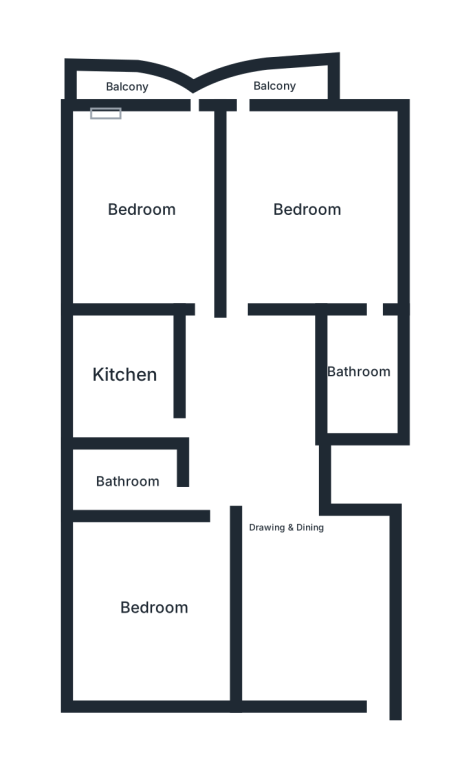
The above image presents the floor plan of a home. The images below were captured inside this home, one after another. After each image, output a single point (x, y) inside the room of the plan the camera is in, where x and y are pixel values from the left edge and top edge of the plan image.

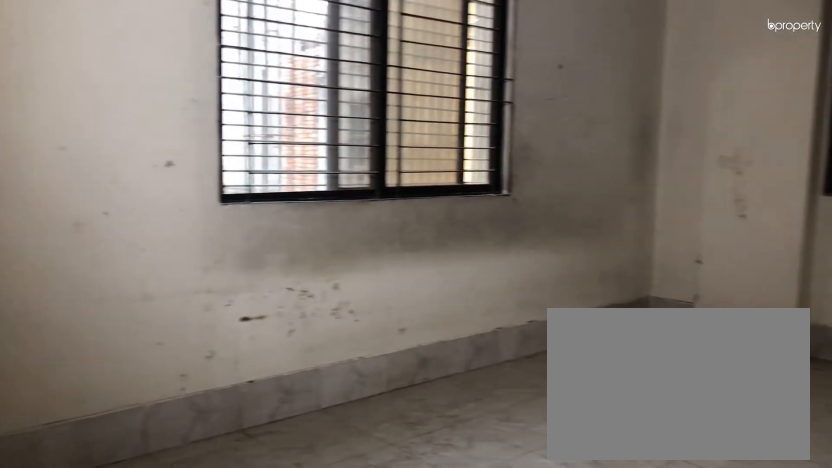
(142, 207)
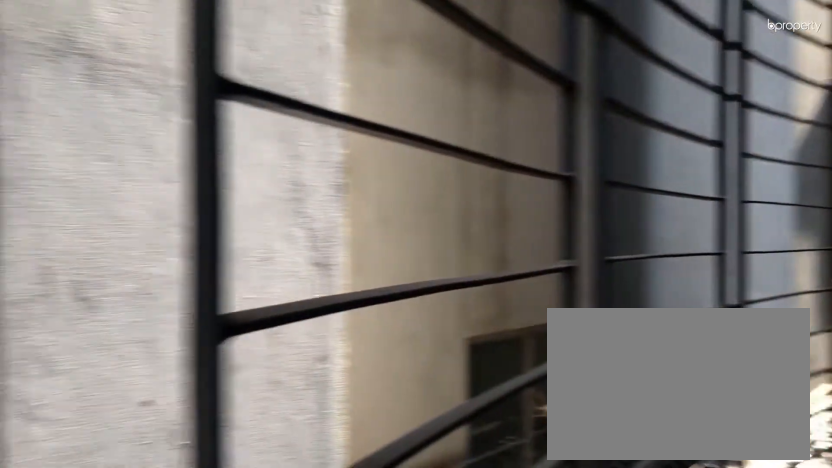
(125, 89)
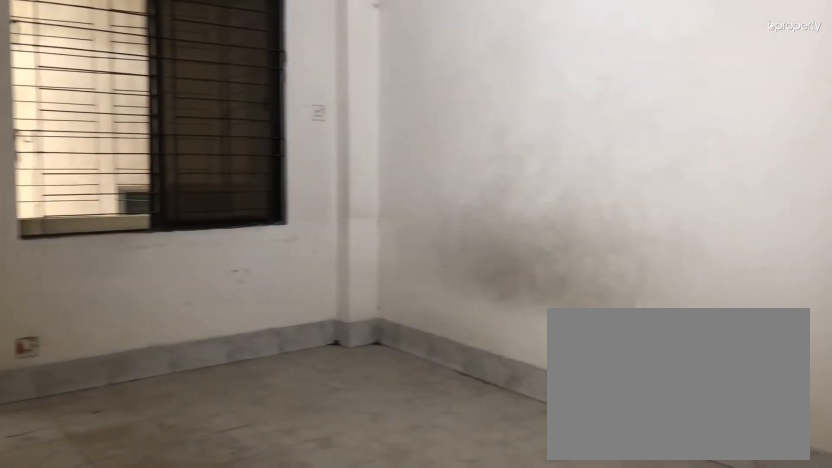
(311, 206)
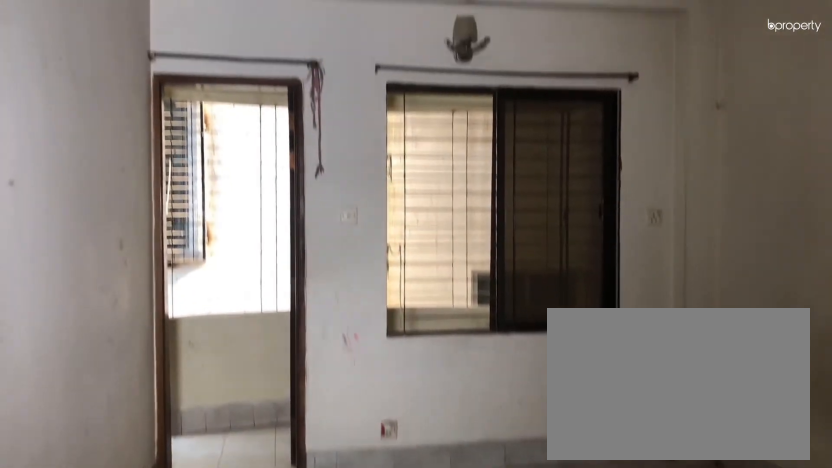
(311, 207)
